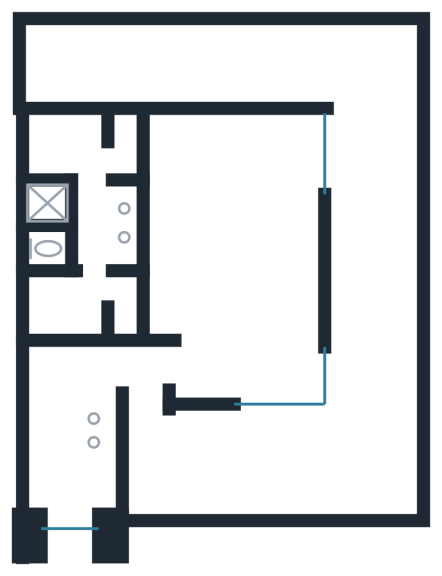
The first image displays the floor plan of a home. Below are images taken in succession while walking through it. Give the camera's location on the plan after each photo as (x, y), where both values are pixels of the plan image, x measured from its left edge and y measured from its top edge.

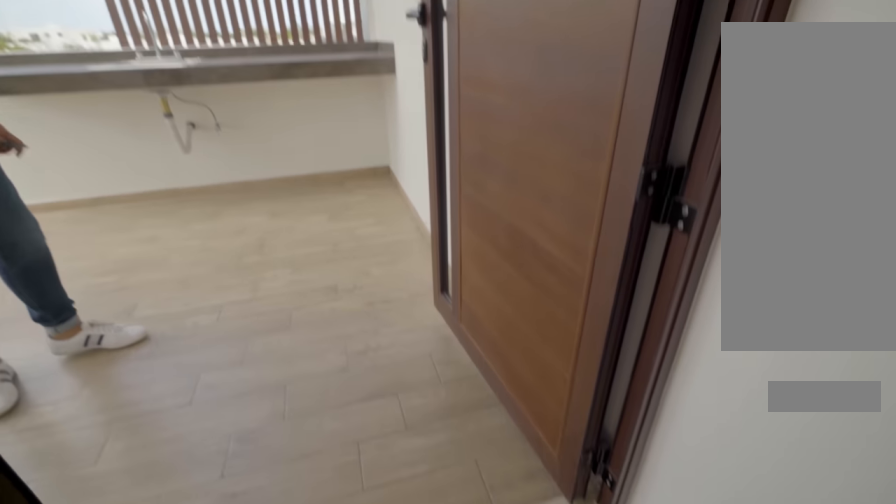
(147, 429)
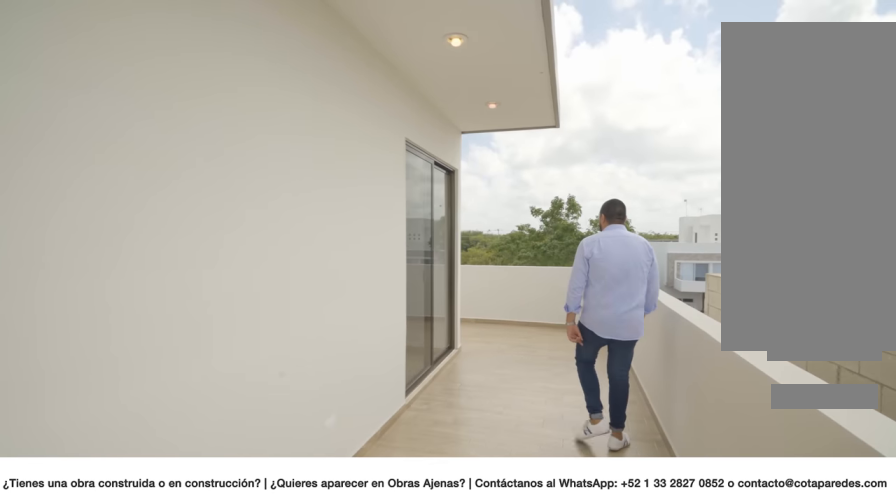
(367, 284)
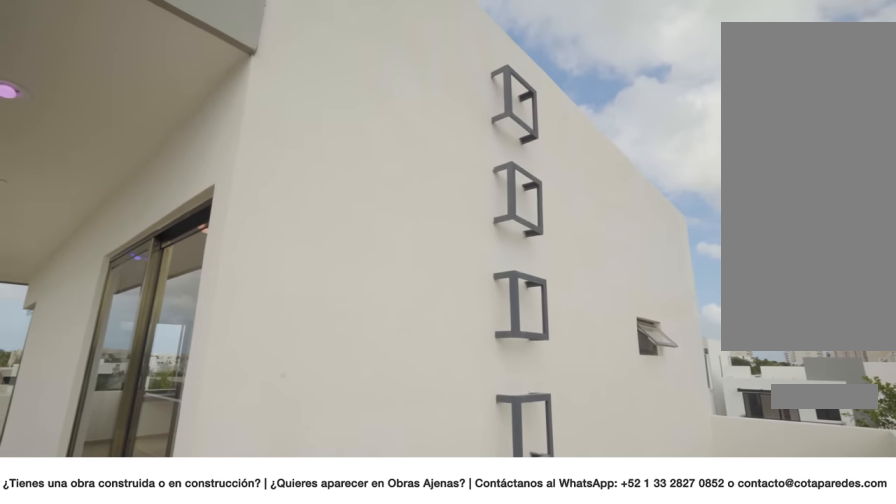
(342, 64)
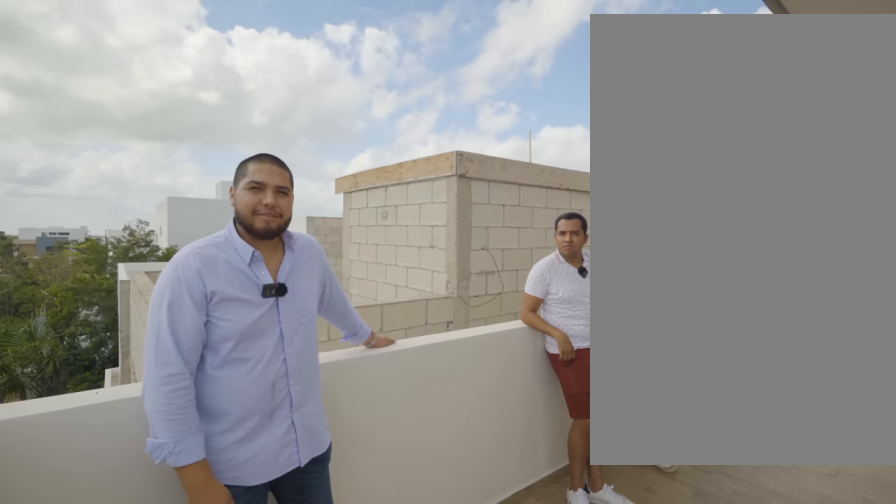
(342, 64)
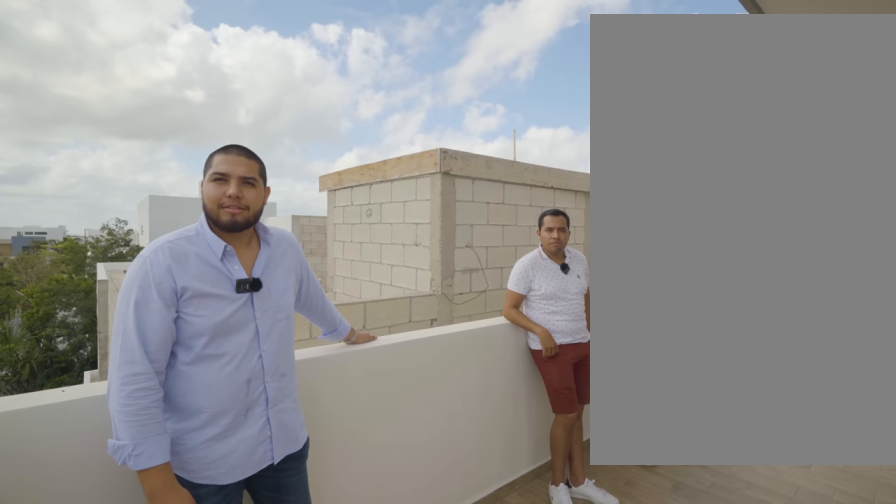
(342, 64)
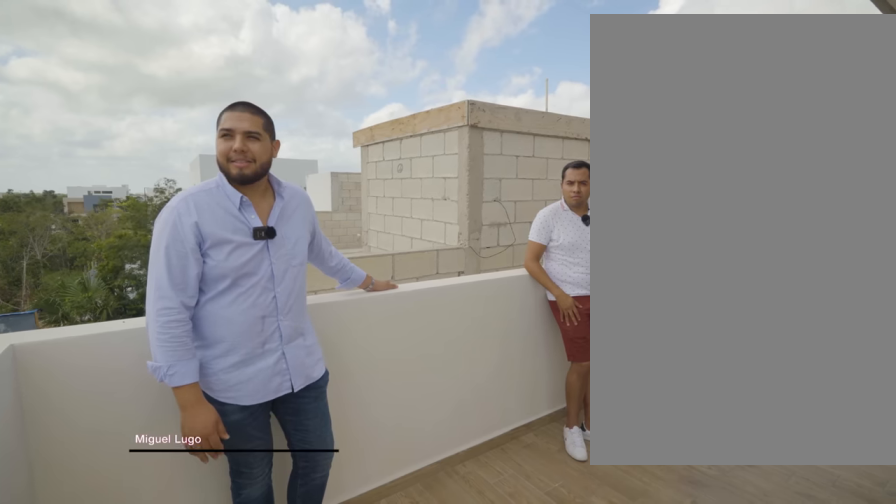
(343, 64)
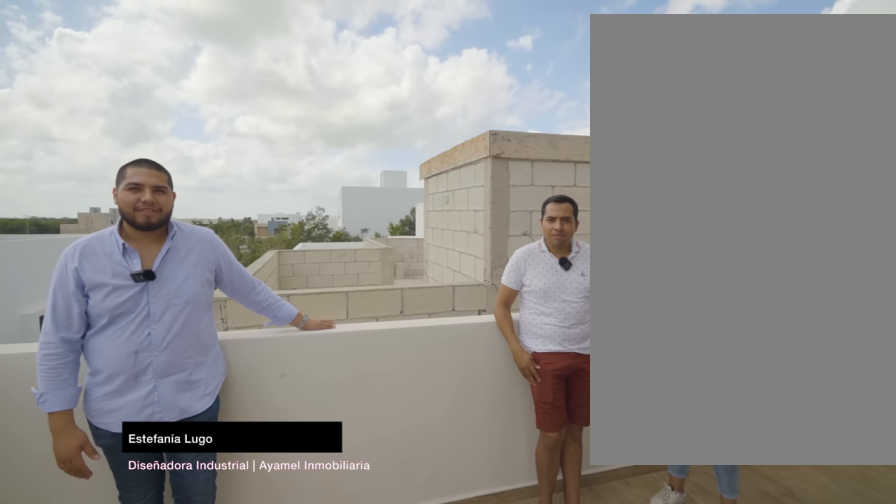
(342, 64)
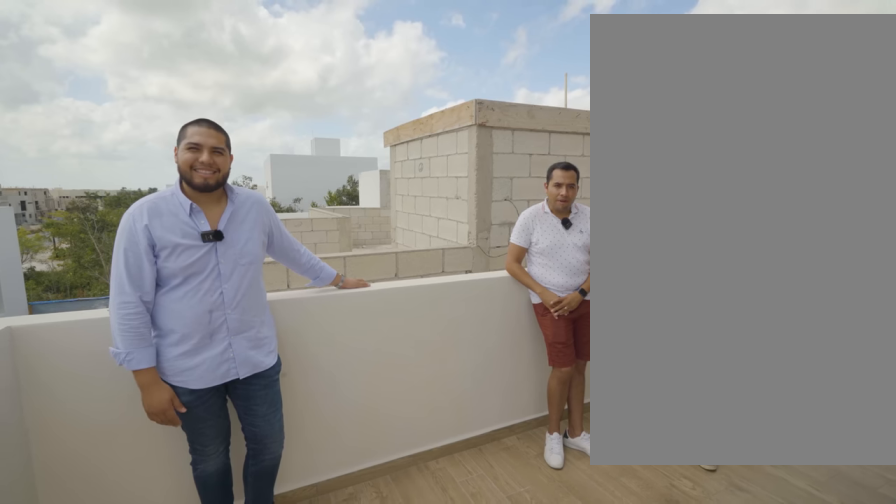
(343, 61)
